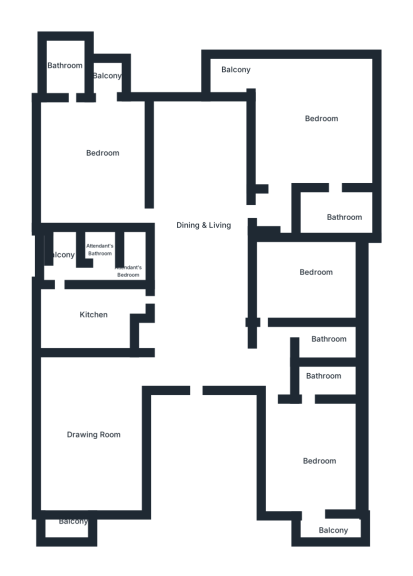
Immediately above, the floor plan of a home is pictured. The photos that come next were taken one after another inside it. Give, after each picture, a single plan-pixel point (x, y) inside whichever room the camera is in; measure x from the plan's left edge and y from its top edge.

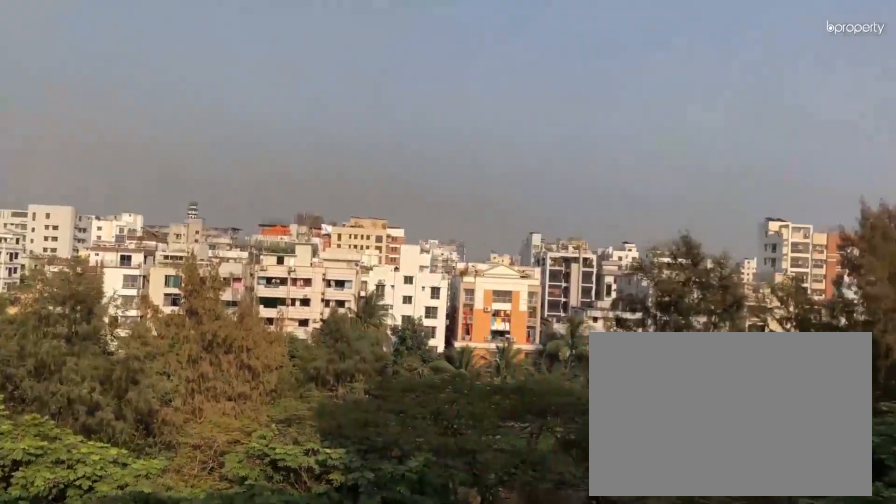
(228, 73)
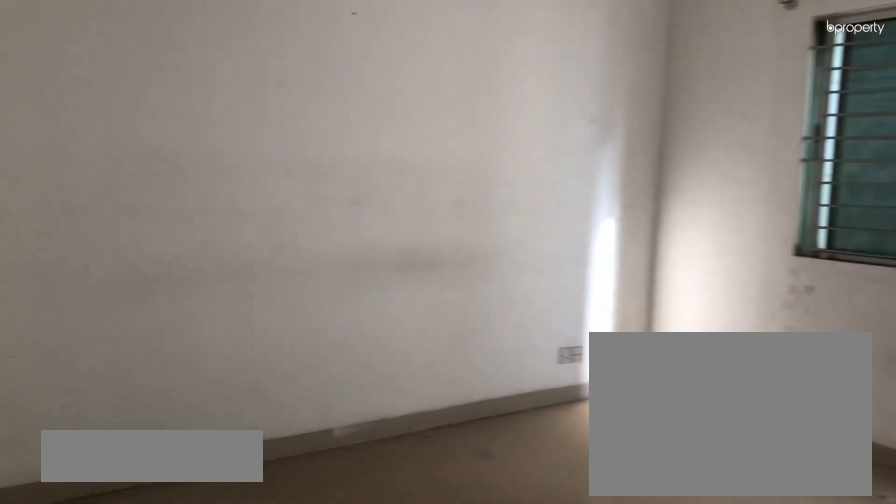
(306, 311)
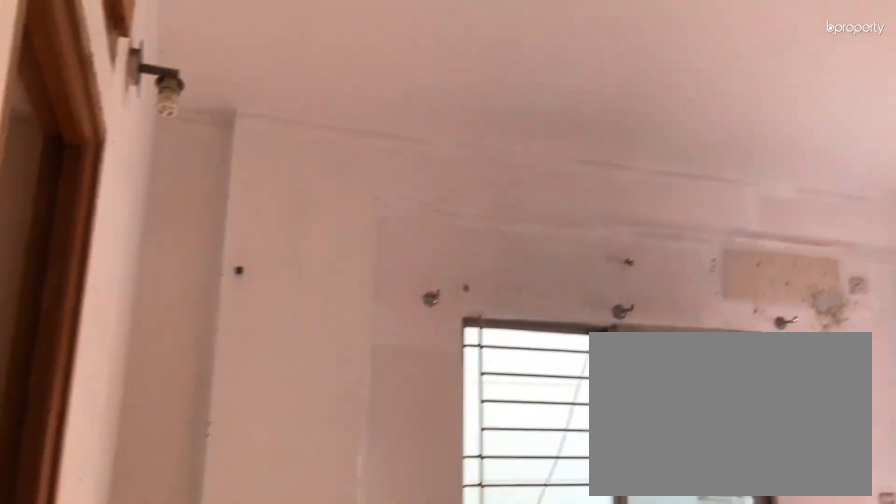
(313, 399)
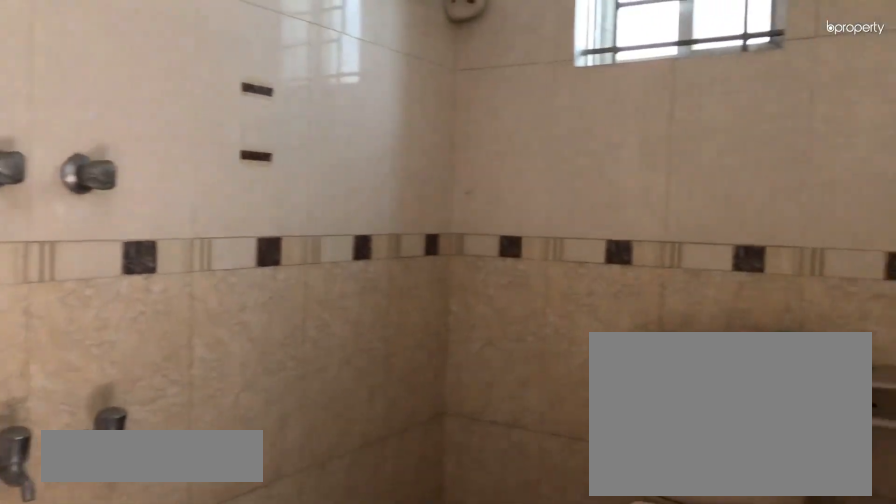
(313, 399)
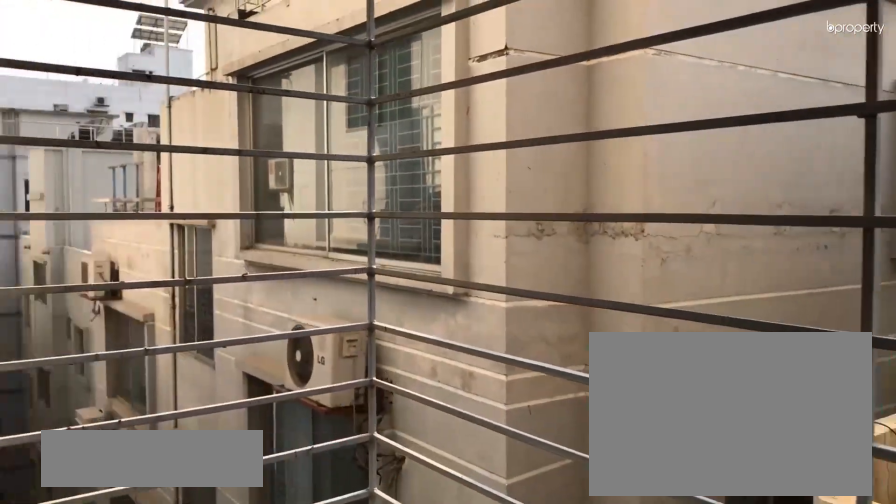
(333, 529)
